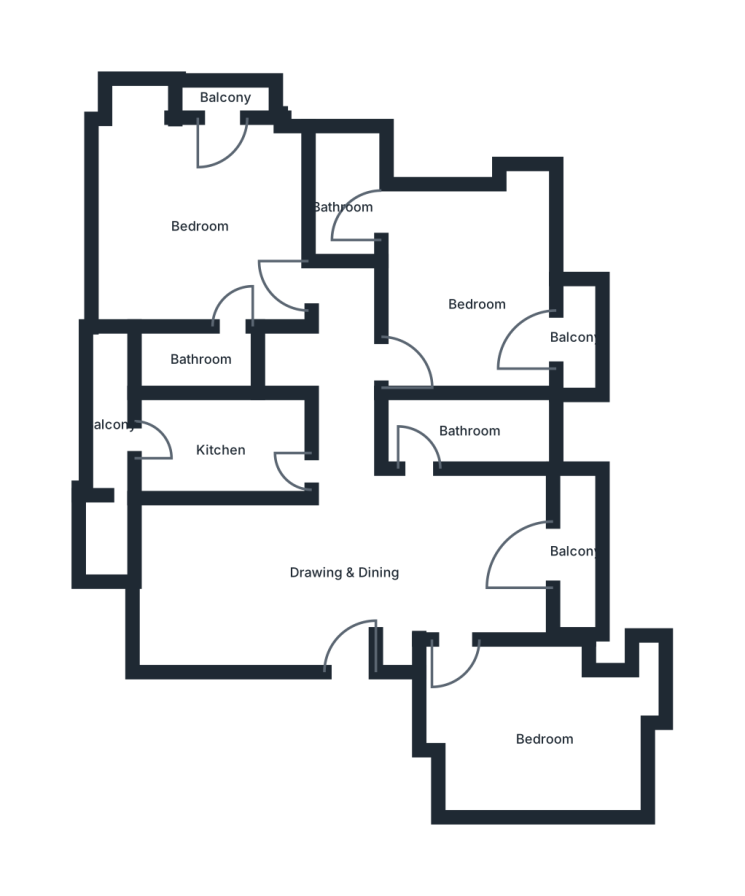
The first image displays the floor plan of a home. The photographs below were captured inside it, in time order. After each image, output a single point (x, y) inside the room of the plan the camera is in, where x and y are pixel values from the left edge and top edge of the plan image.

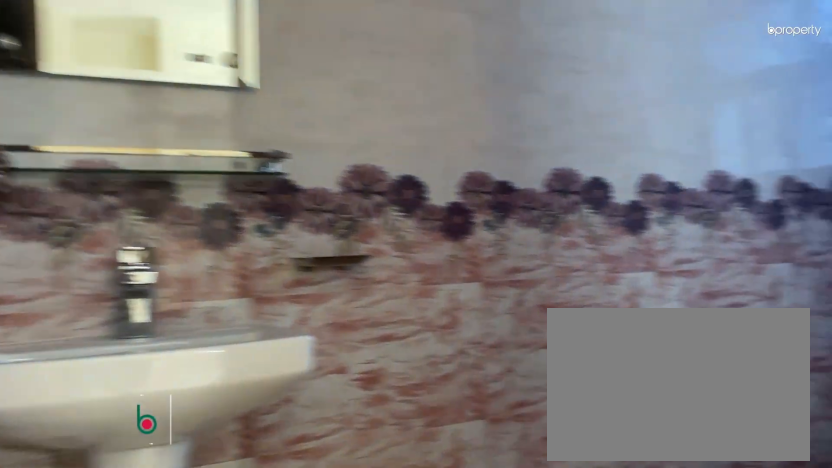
(470, 431)
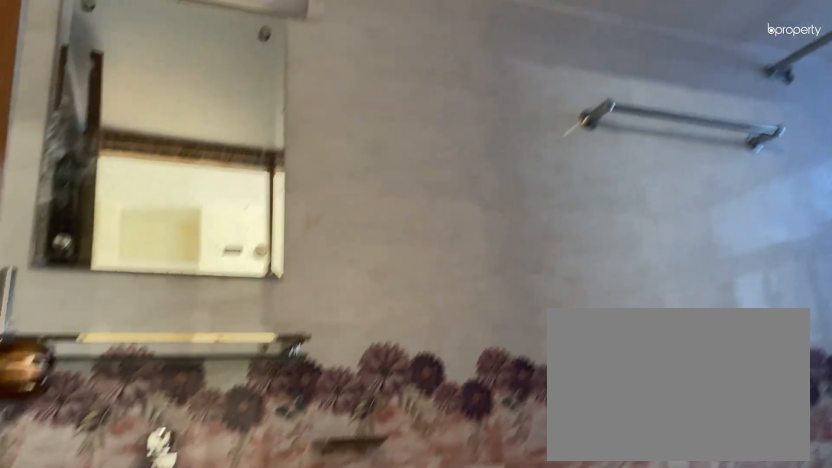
(471, 431)
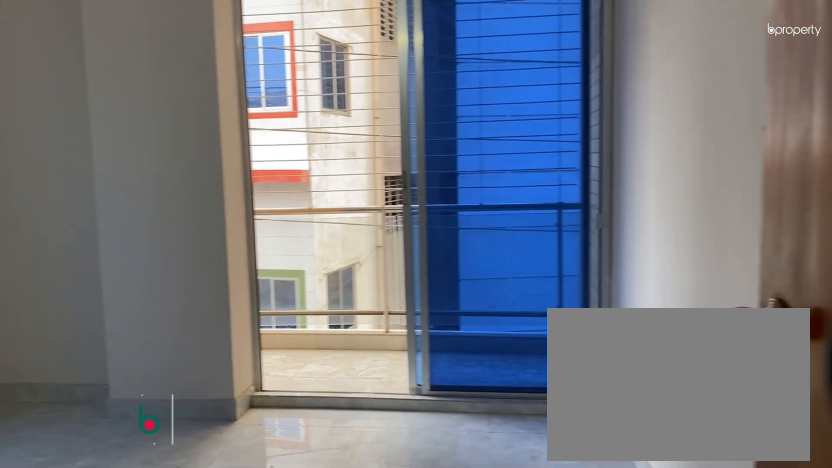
(481, 306)
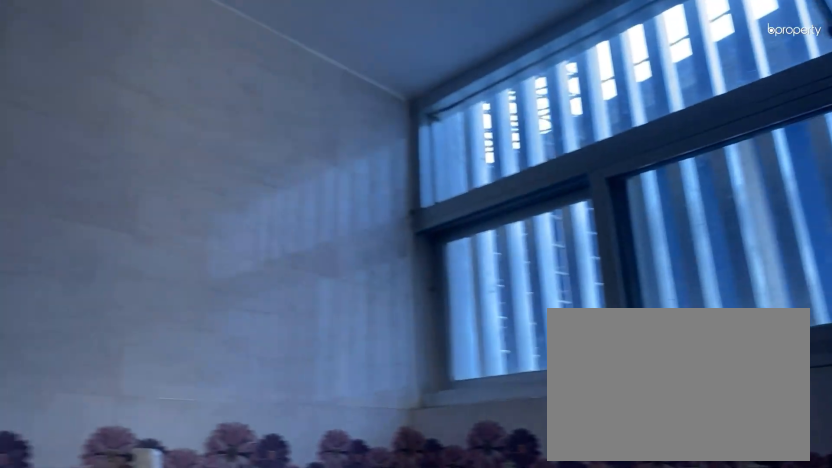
(342, 205)
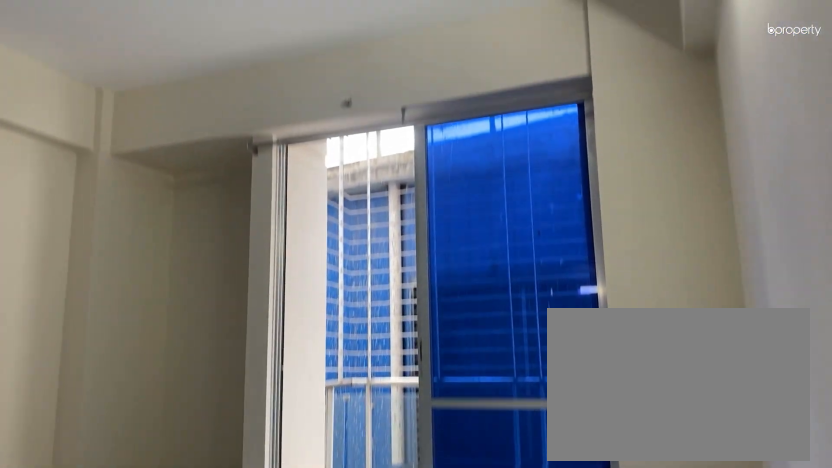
(202, 226)
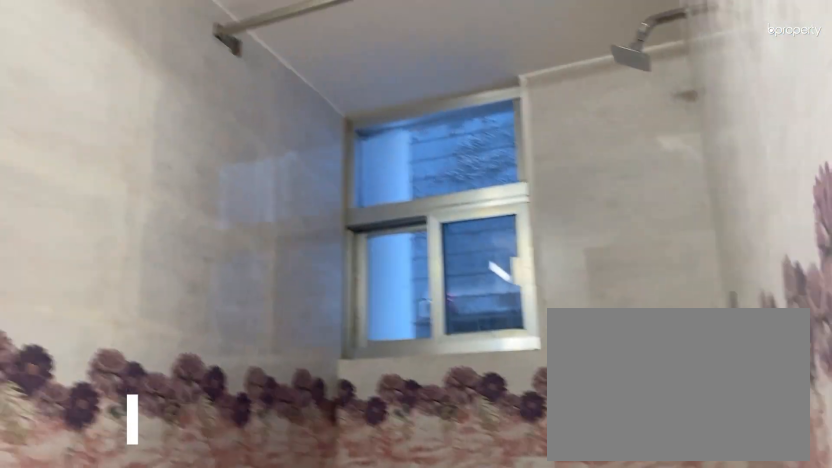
(201, 360)
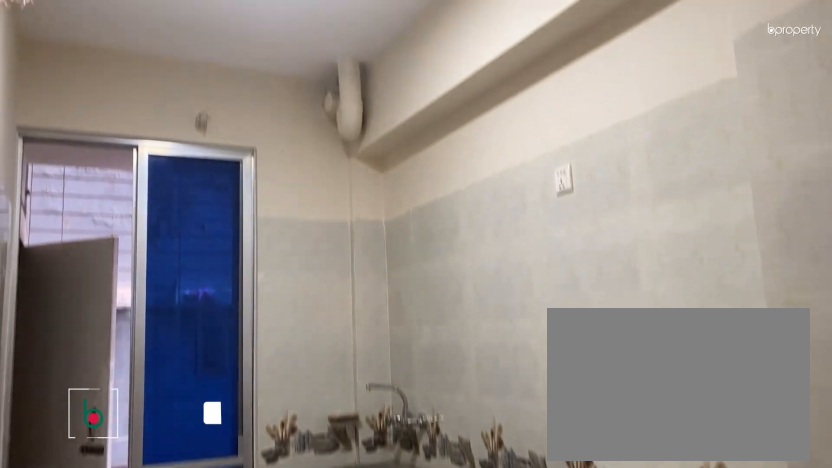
(222, 450)
